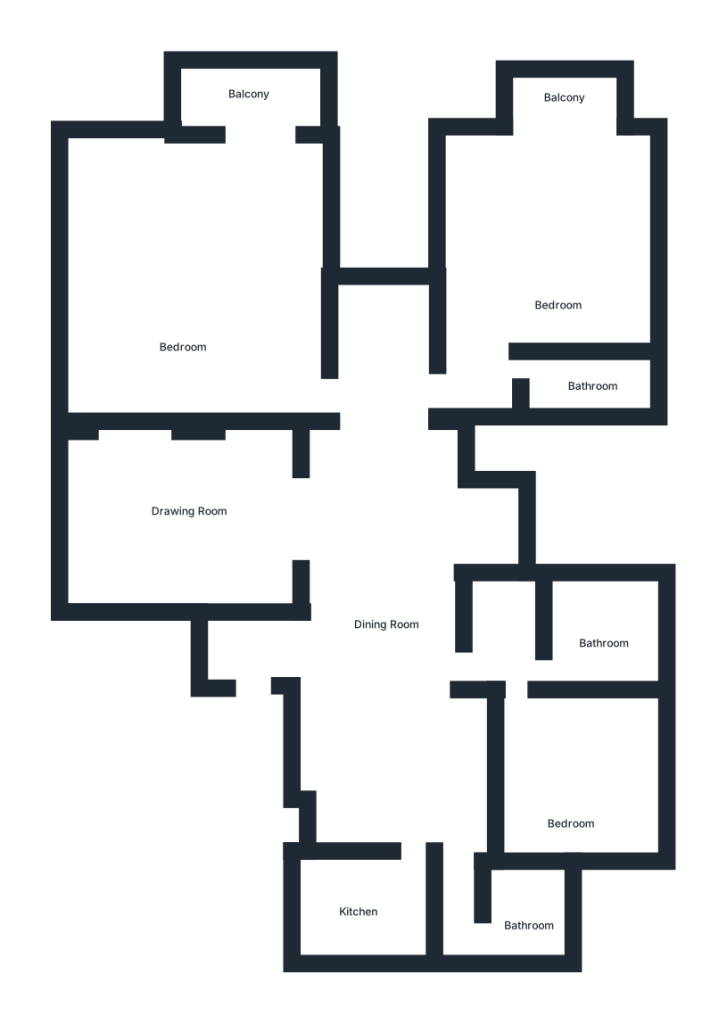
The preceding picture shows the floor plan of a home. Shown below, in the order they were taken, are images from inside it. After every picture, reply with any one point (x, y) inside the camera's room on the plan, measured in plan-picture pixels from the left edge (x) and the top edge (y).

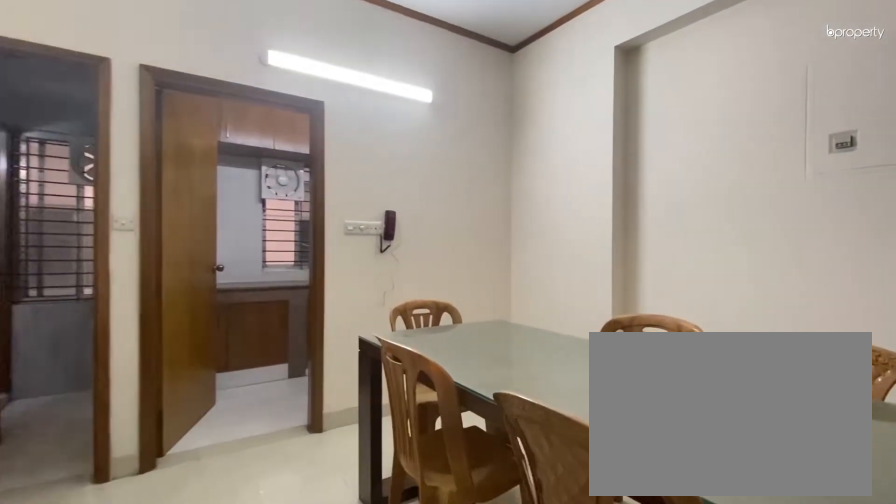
(381, 630)
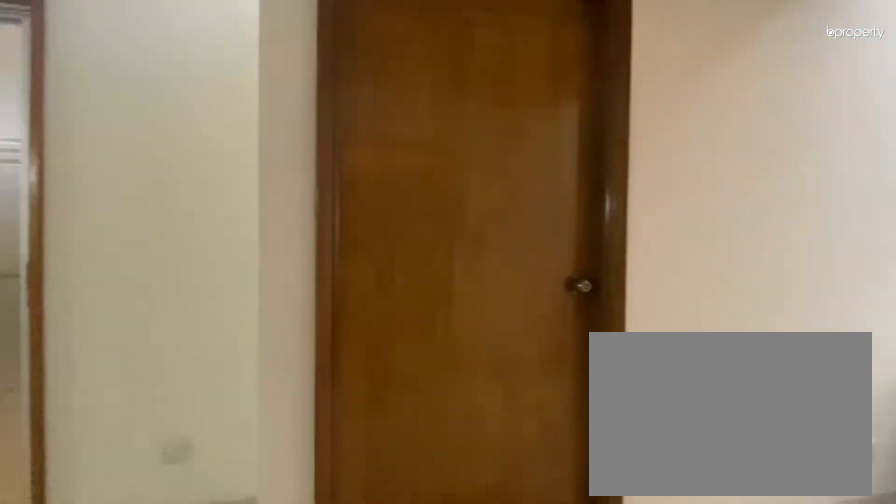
(384, 626)
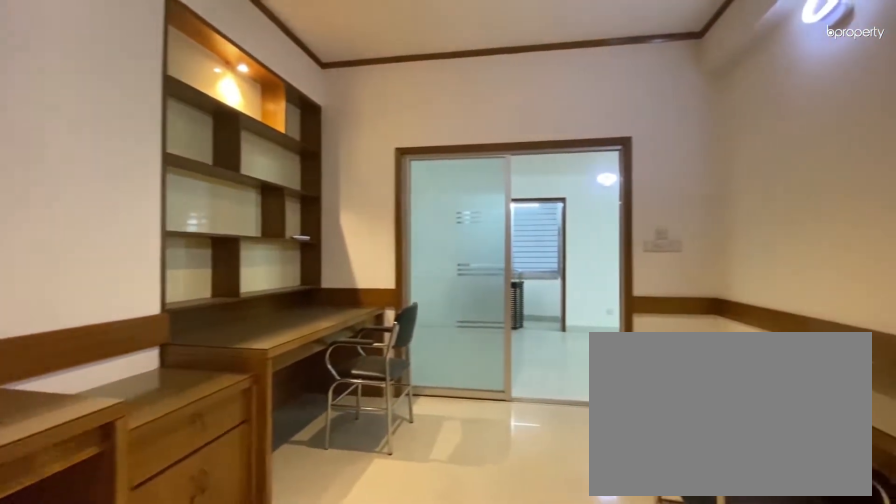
(196, 507)
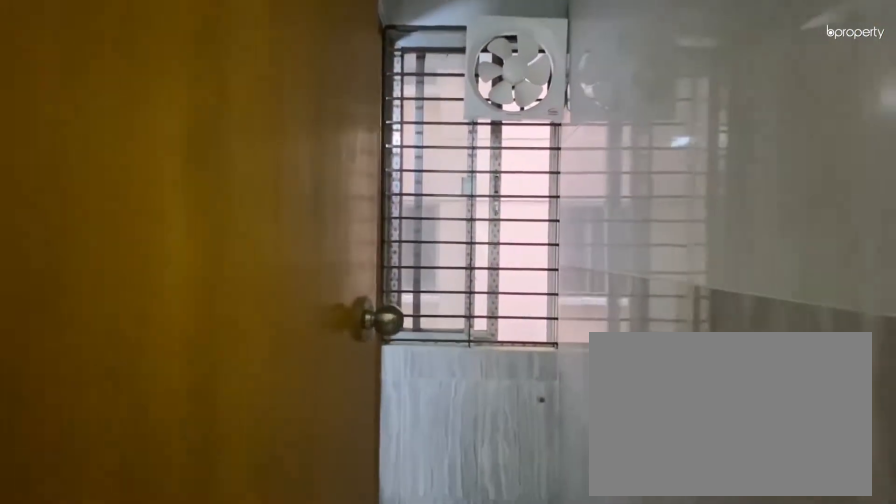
(524, 913)
